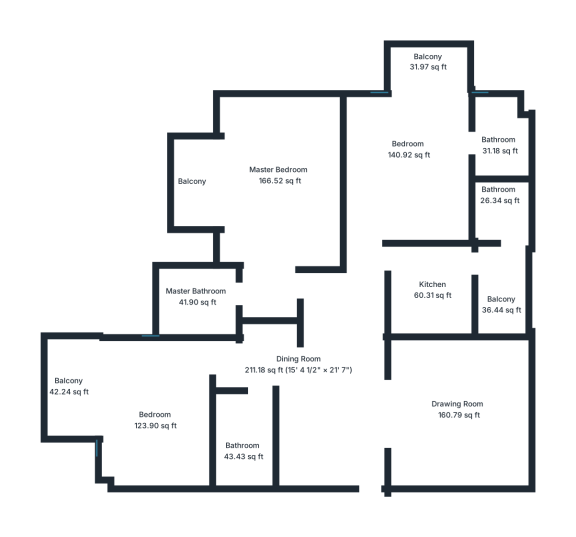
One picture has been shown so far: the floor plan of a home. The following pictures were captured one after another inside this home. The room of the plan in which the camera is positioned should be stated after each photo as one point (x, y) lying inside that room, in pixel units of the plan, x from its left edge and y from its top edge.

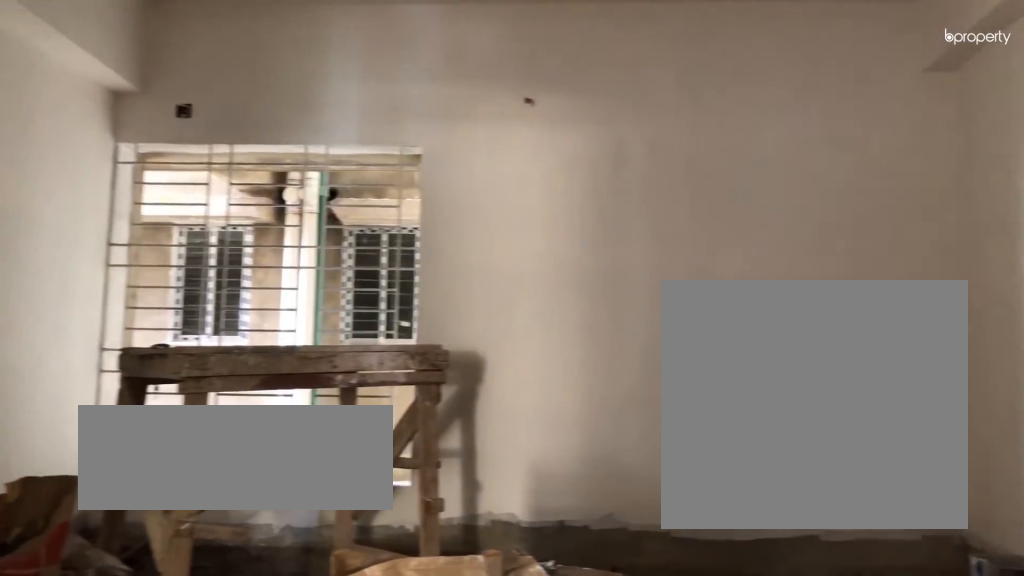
(460, 413)
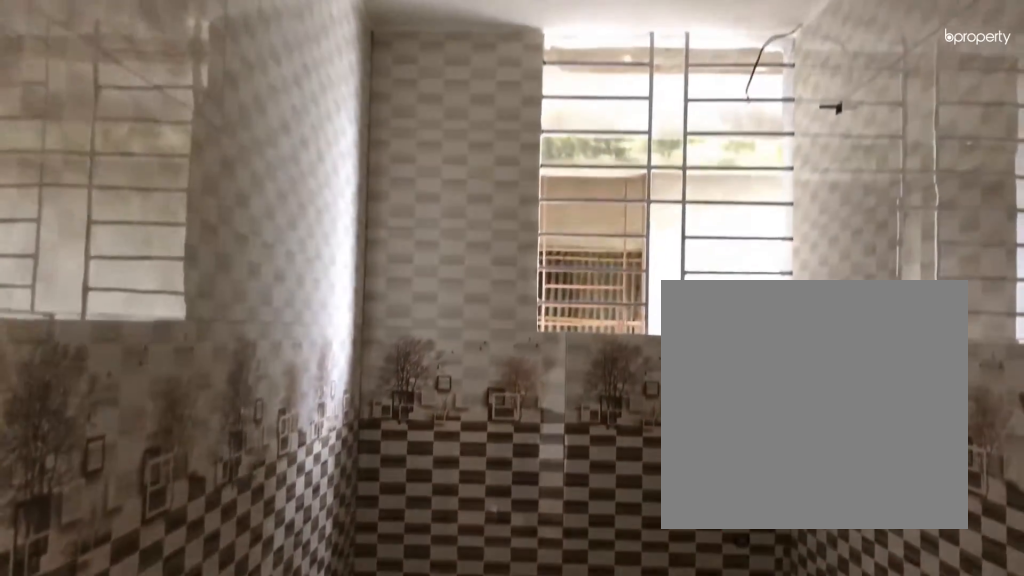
(242, 451)
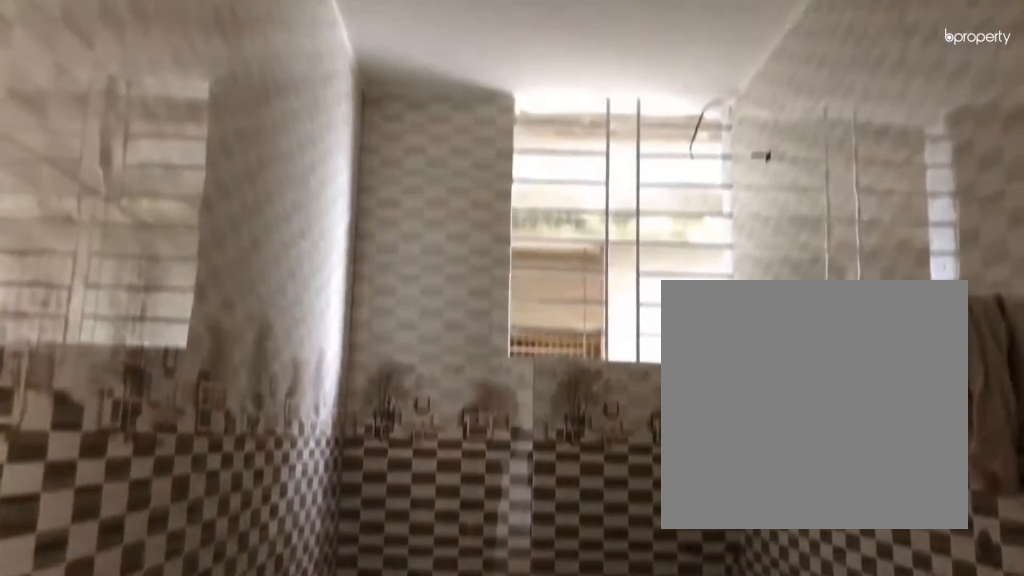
(243, 451)
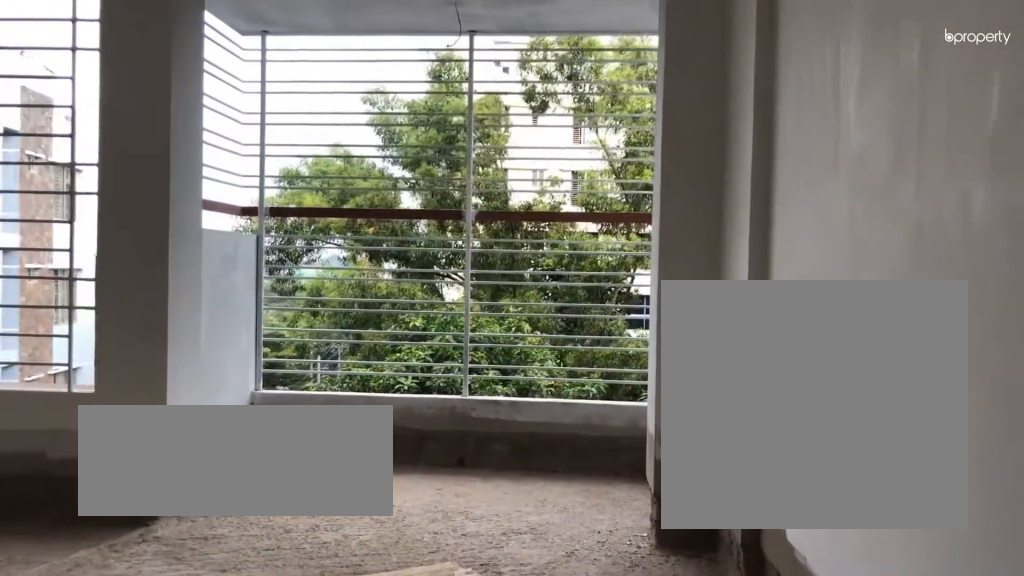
(156, 419)
